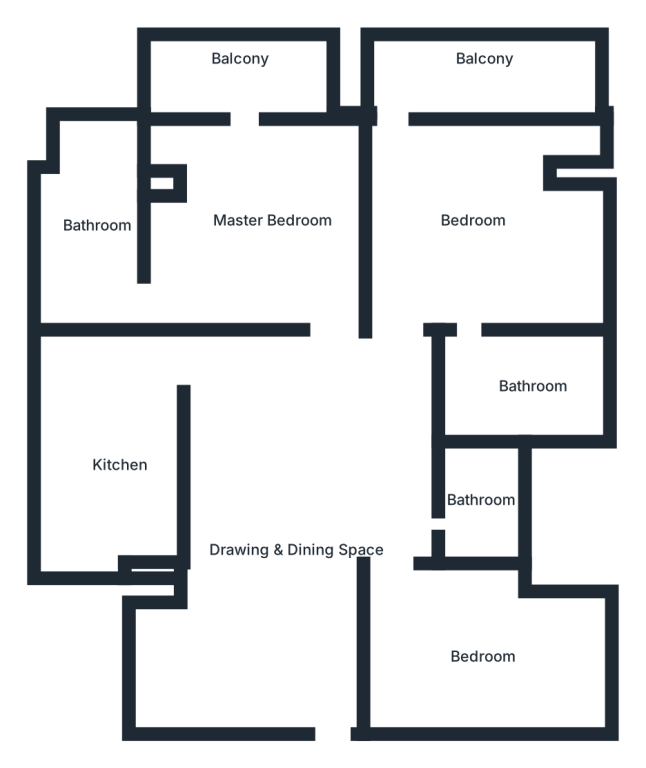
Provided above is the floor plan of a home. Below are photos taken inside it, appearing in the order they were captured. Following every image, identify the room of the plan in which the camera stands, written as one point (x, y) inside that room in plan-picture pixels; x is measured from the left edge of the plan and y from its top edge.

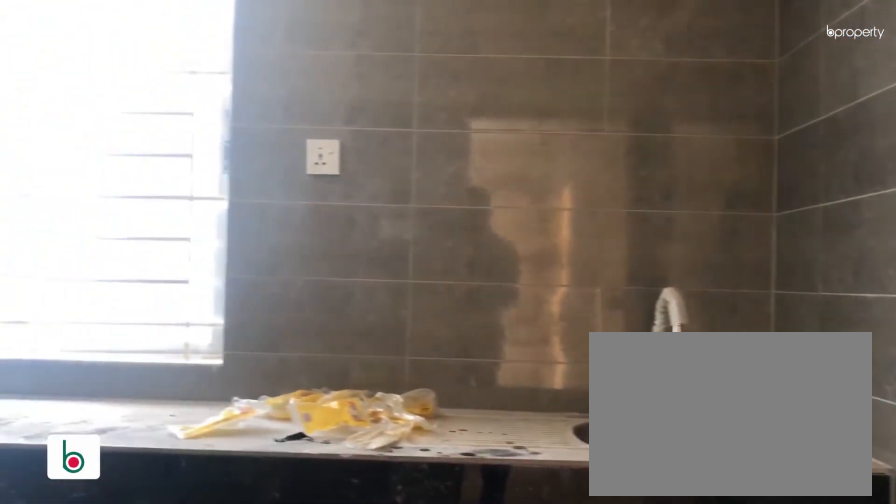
(112, 469)
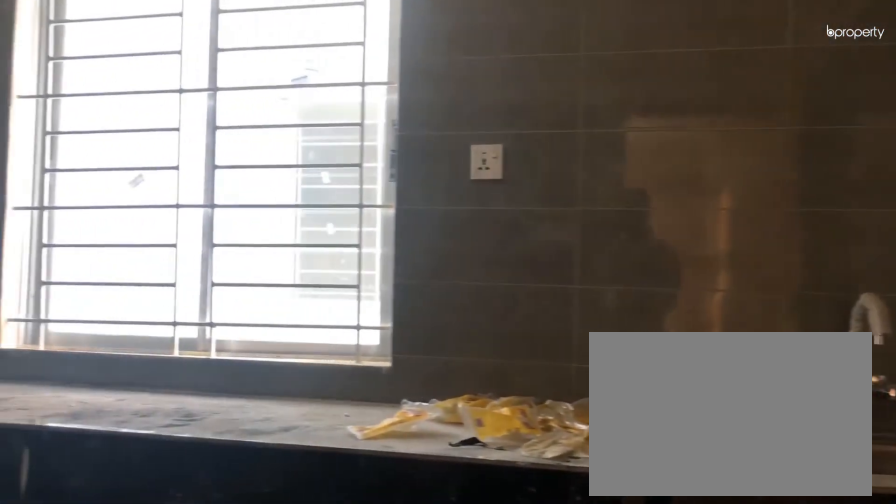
(112, 469)
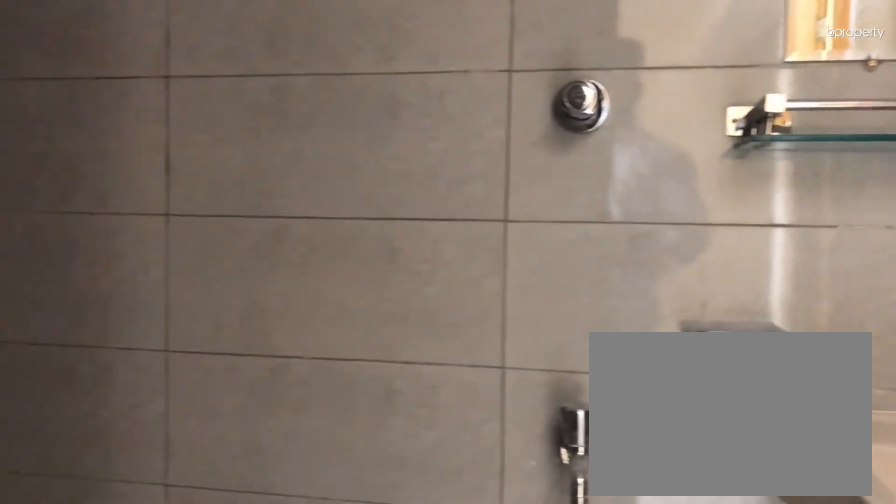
(479, 499)
